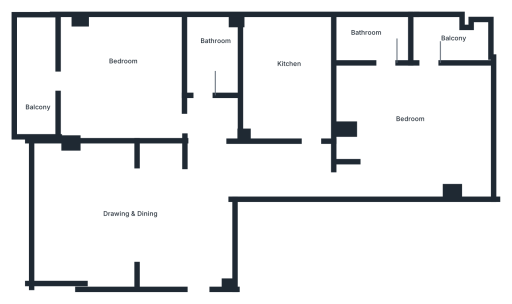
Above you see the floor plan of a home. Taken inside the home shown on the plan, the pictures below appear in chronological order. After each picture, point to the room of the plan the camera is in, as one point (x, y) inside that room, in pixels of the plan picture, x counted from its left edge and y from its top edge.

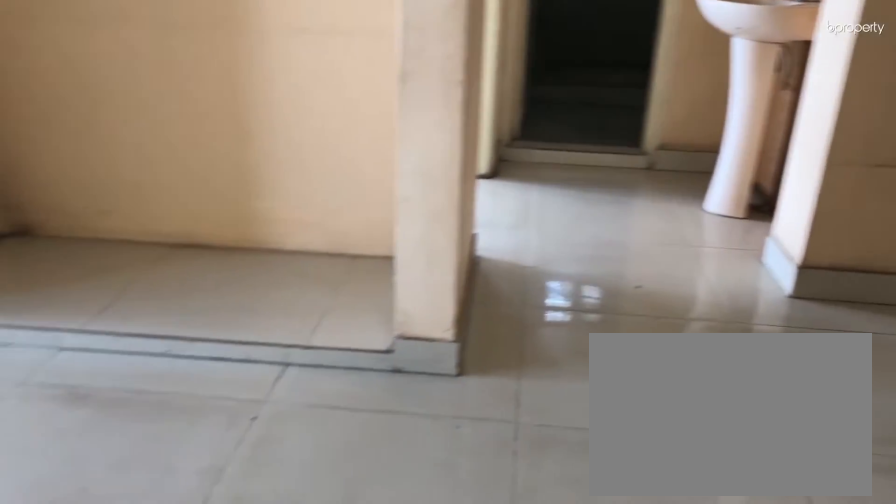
(116, 218)
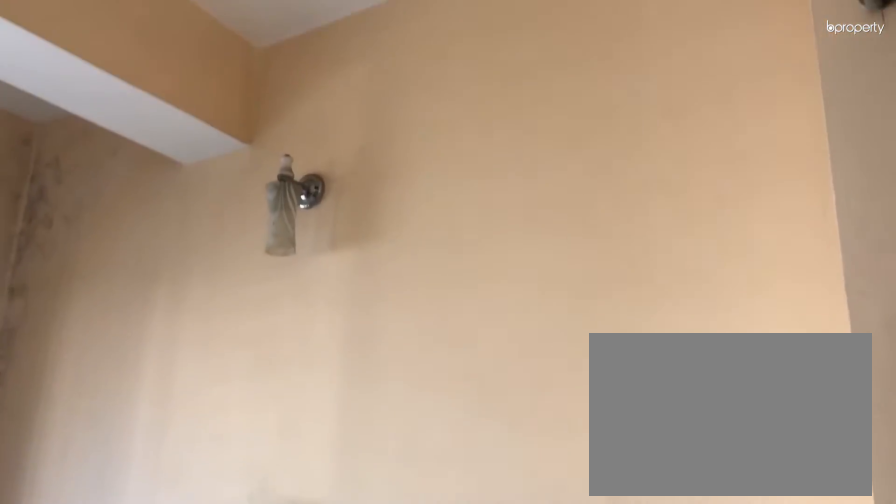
(124, 218)
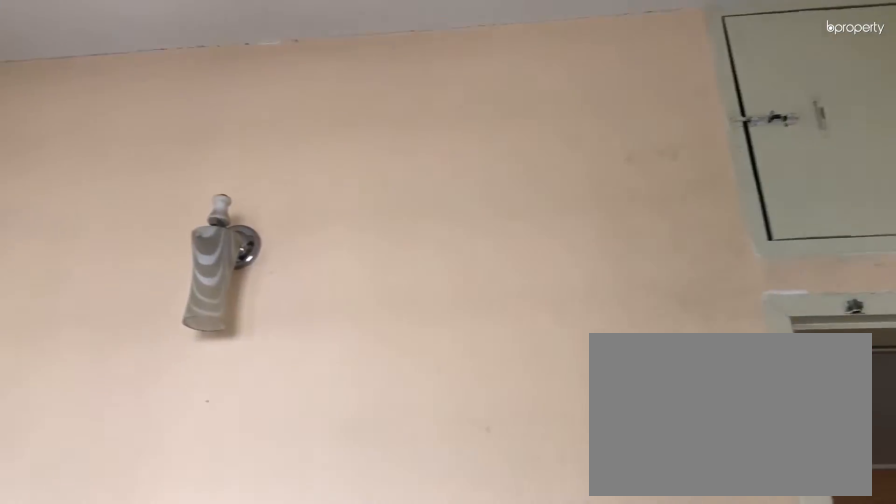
(122, 73)
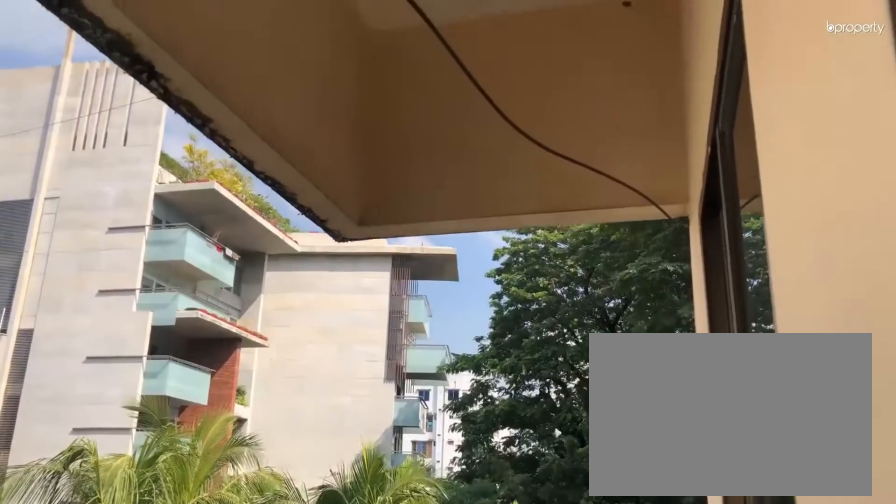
(41, 81)
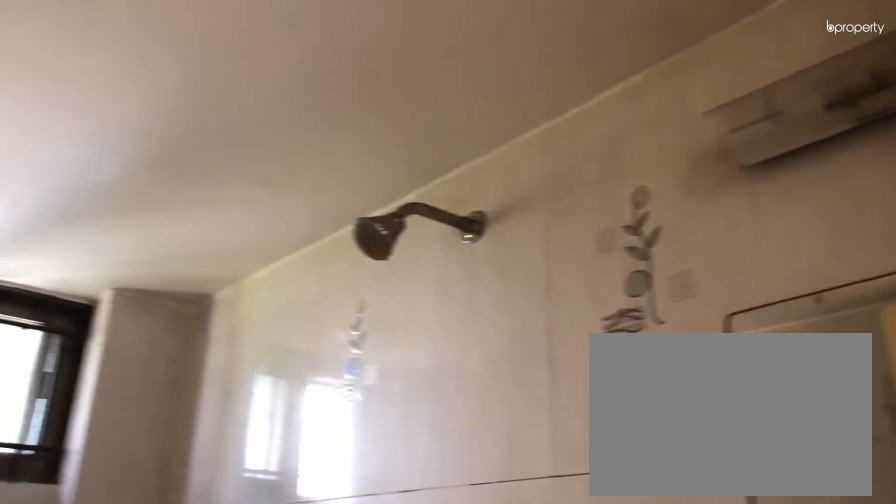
(210, 63)
